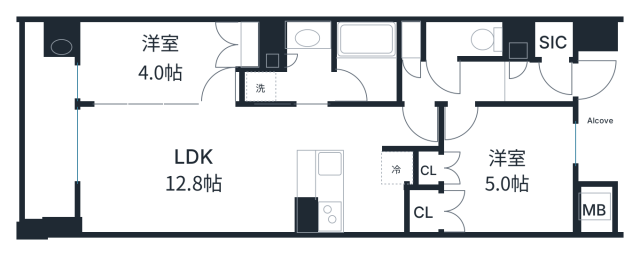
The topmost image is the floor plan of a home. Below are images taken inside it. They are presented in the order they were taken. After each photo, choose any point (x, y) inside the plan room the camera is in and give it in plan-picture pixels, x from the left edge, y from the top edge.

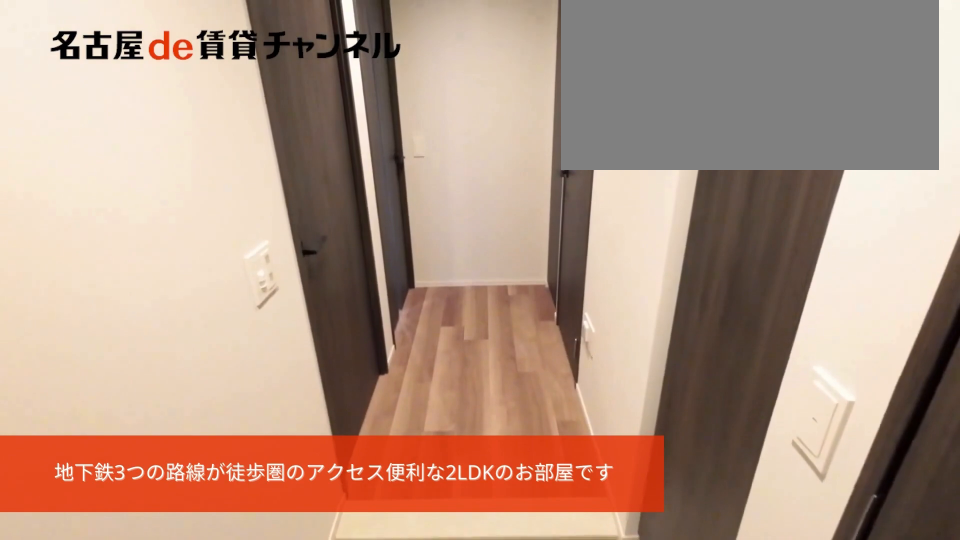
(555, 81)
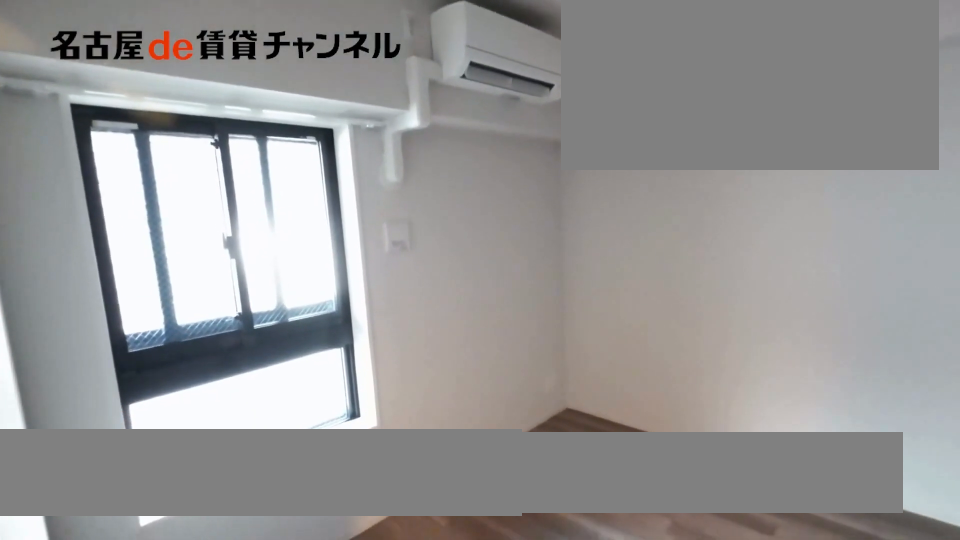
(506, 167)
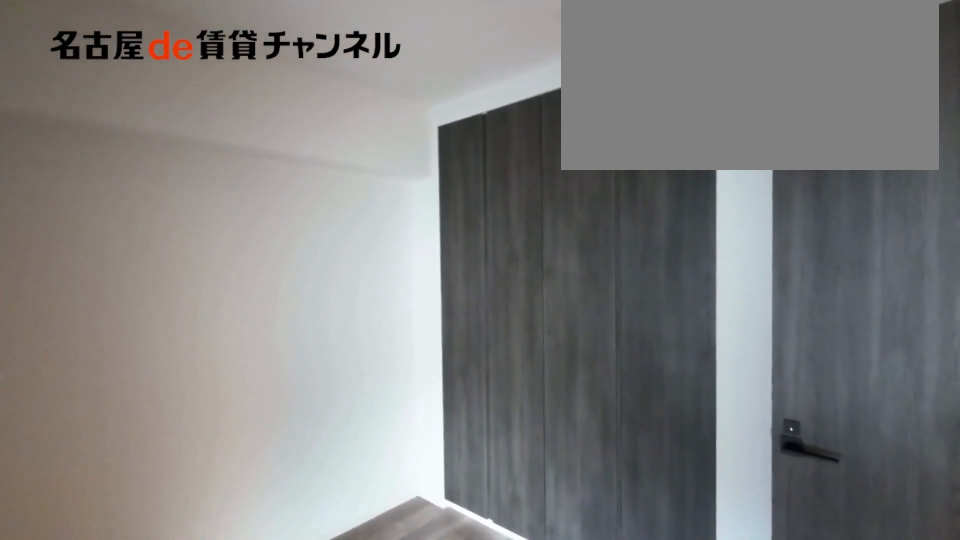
(506, 167)
